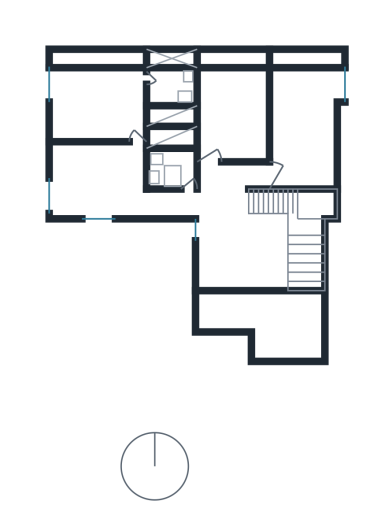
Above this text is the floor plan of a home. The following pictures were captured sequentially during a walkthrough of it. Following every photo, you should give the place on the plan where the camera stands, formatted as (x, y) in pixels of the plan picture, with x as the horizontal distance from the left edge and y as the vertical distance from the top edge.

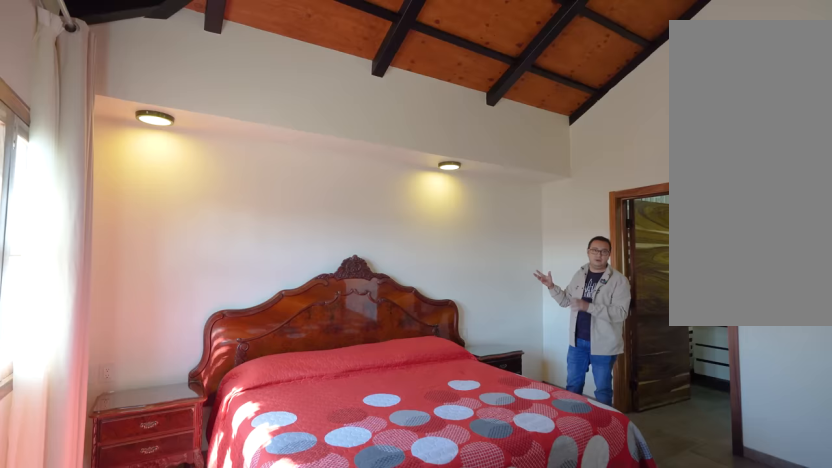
(136, 120)
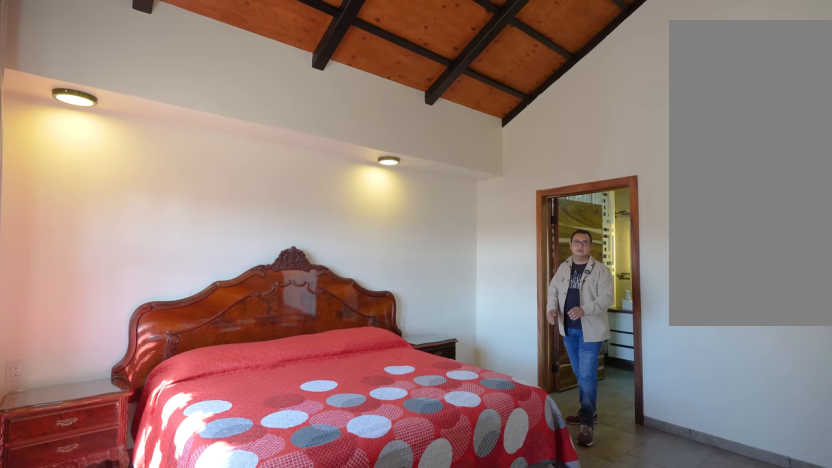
(126, 117)
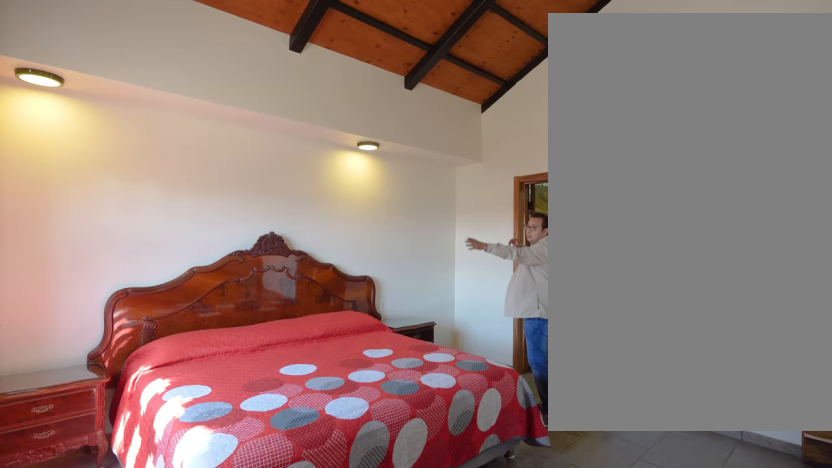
(100, 126)
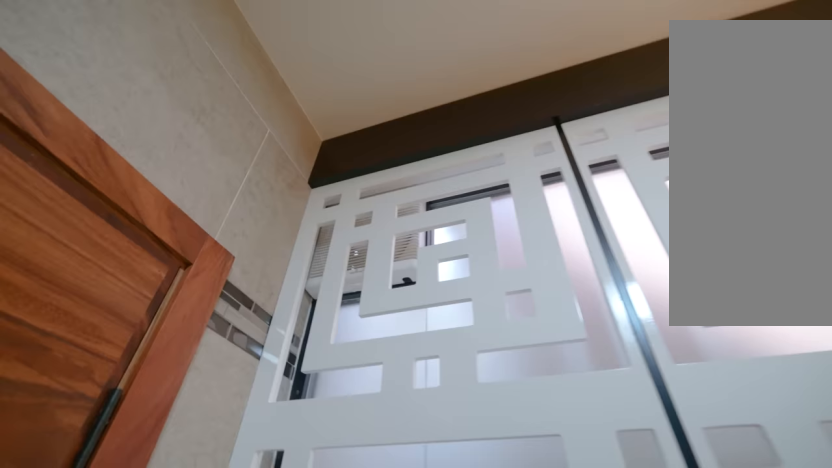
(172, 84)
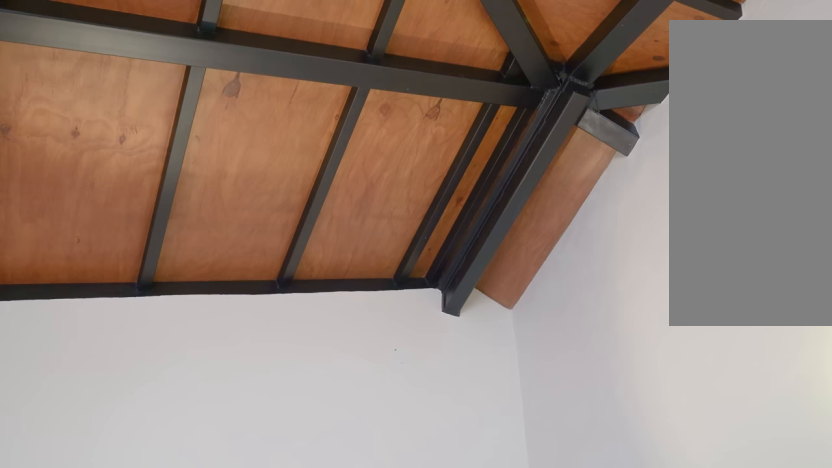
(128, 94)
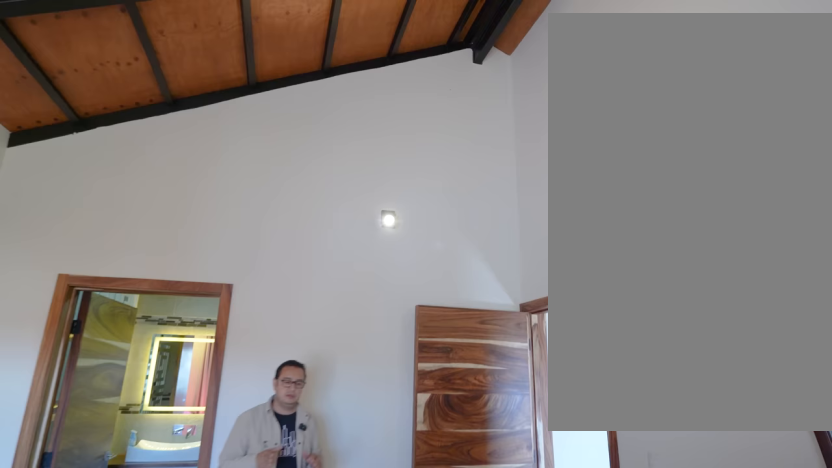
(128, 95)
